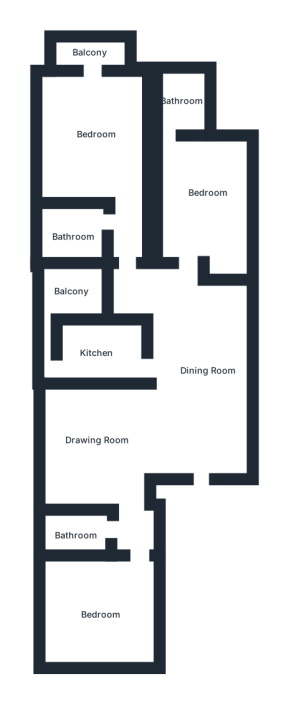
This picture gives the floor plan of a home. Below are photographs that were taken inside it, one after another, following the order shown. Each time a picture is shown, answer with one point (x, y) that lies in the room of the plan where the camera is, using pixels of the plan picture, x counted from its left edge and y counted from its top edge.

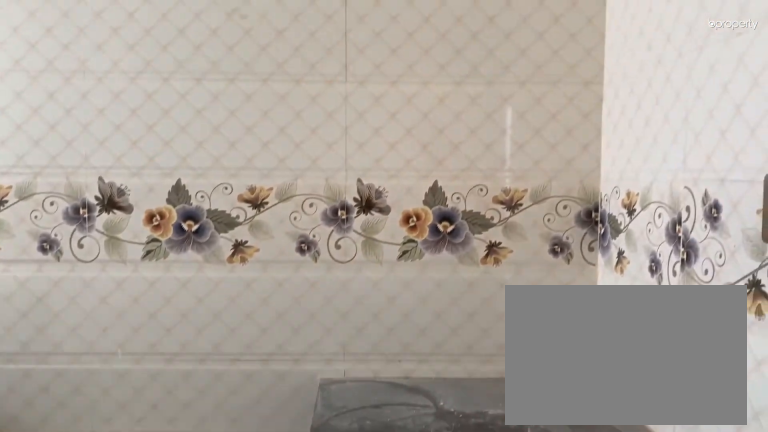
(100, 349)
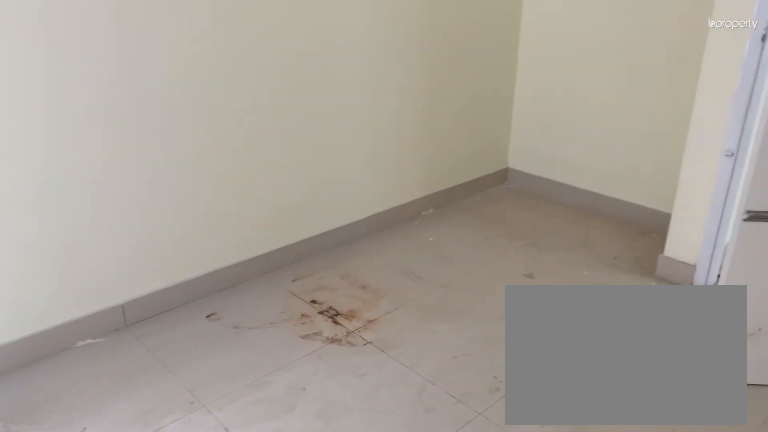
(197, 201)
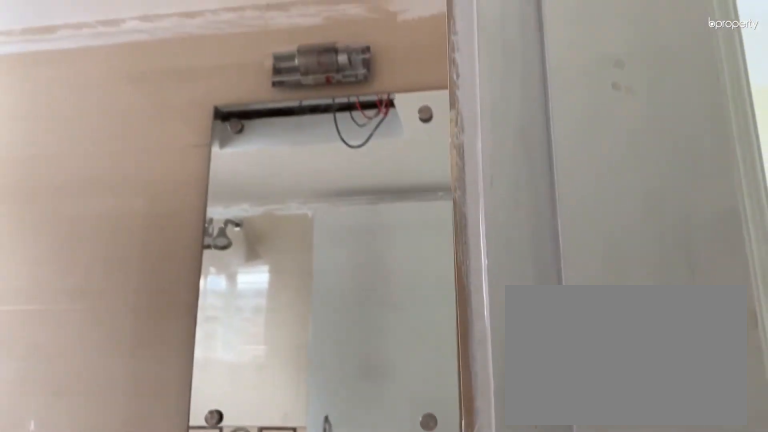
(181, 105)
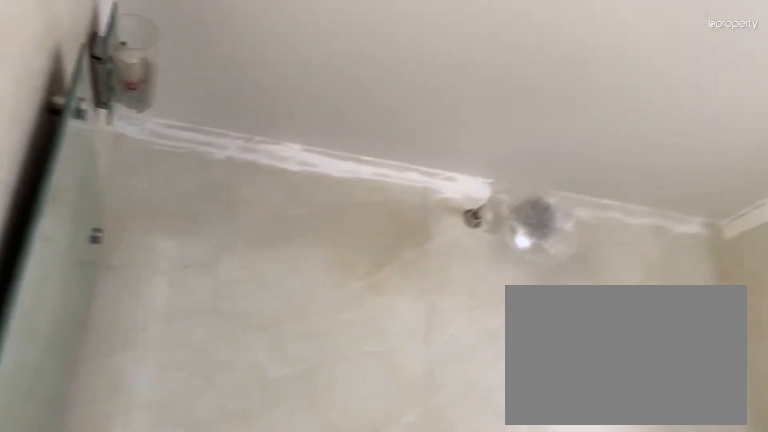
(74, 233)
